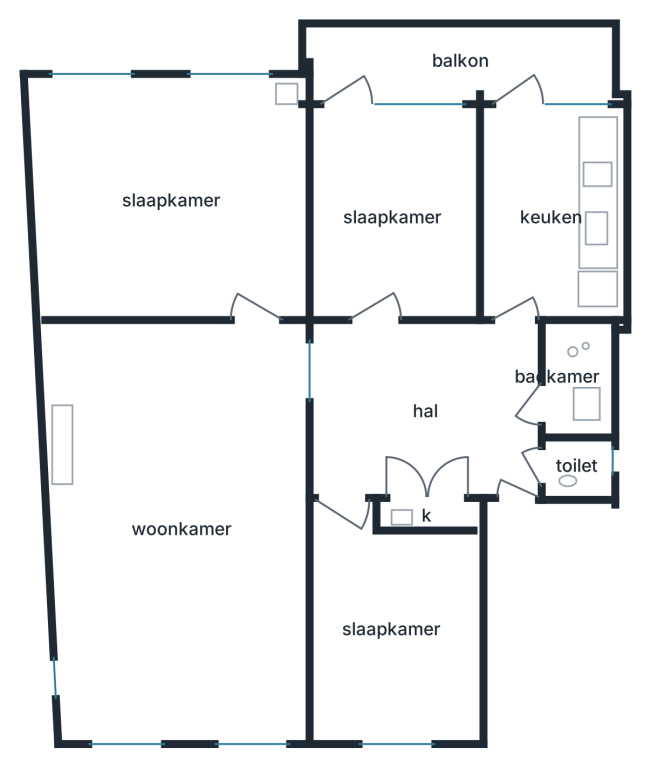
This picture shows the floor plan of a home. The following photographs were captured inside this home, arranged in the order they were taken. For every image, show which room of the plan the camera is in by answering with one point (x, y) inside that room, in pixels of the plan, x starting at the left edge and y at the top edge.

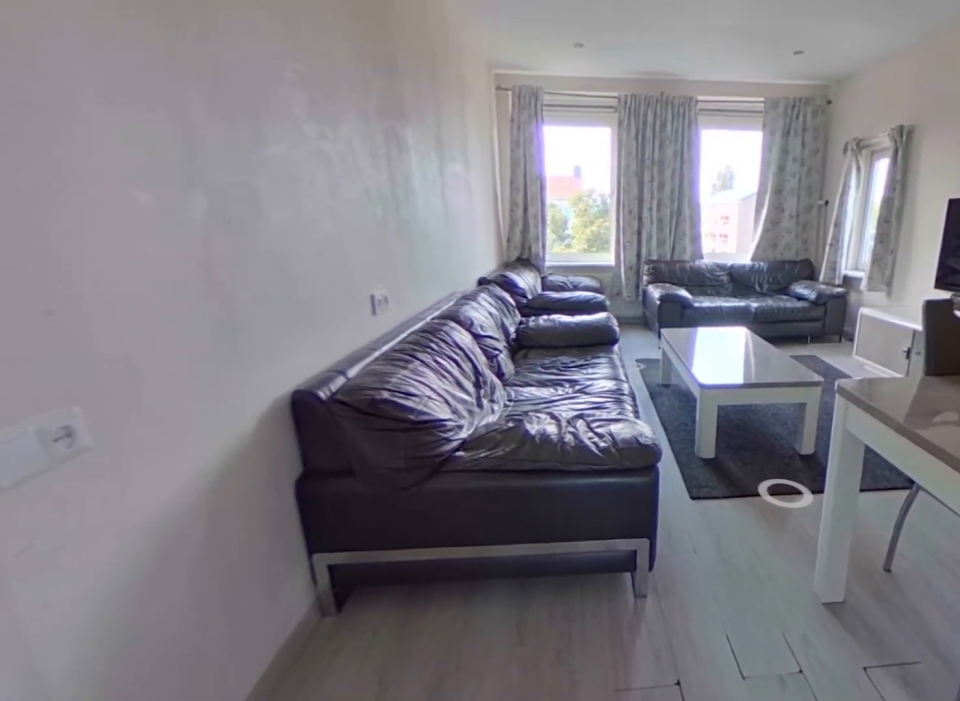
(183, 529)
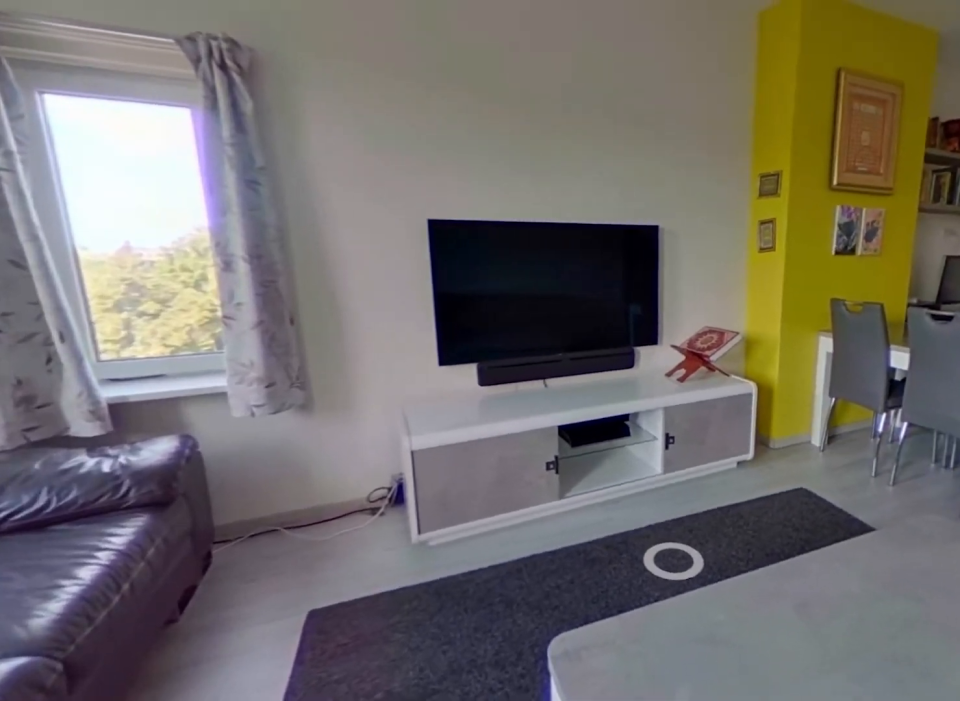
(183, 529)
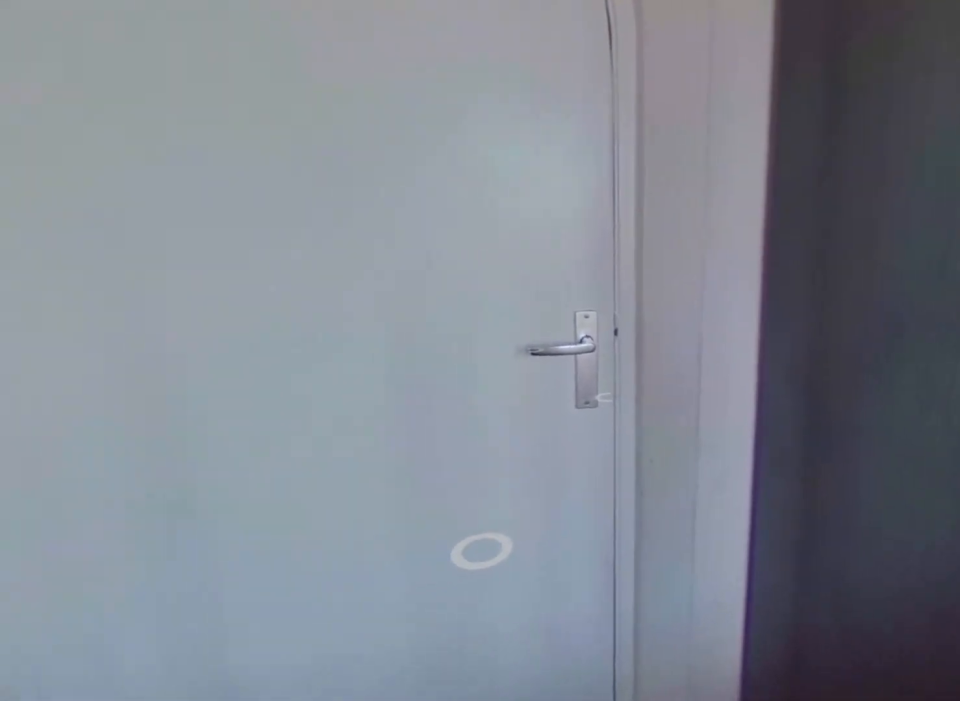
(170, 199)
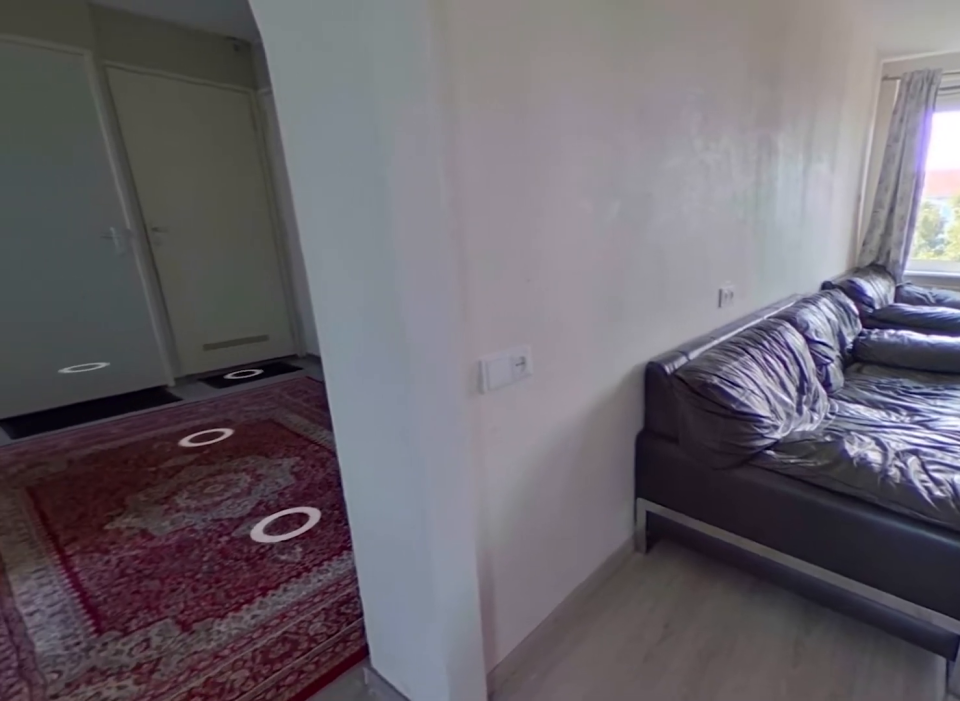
(183, 529)
